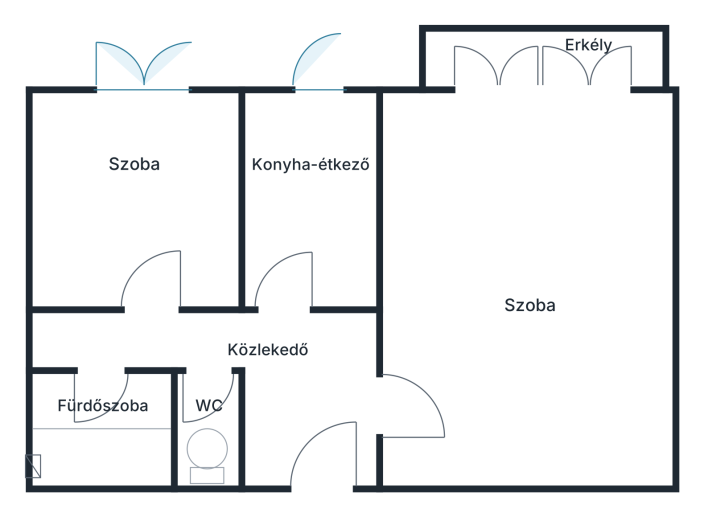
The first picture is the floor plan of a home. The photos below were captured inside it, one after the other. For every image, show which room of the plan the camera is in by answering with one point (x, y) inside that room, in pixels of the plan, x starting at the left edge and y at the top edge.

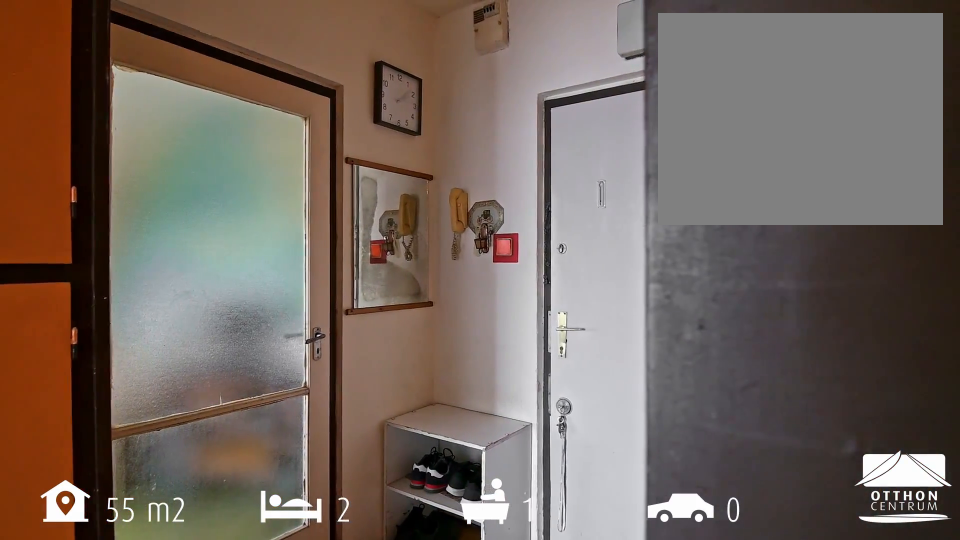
(286, 378)
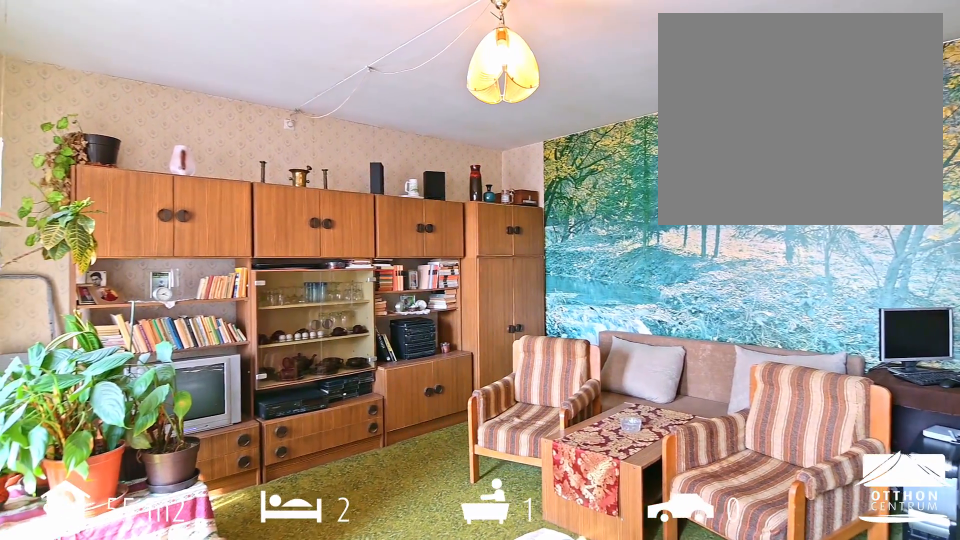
(533, 294)
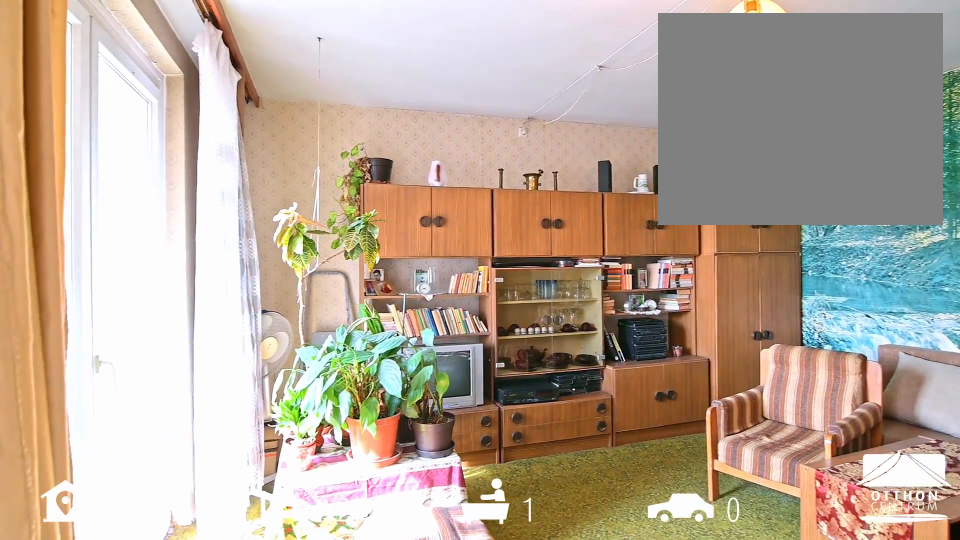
(533, 294)
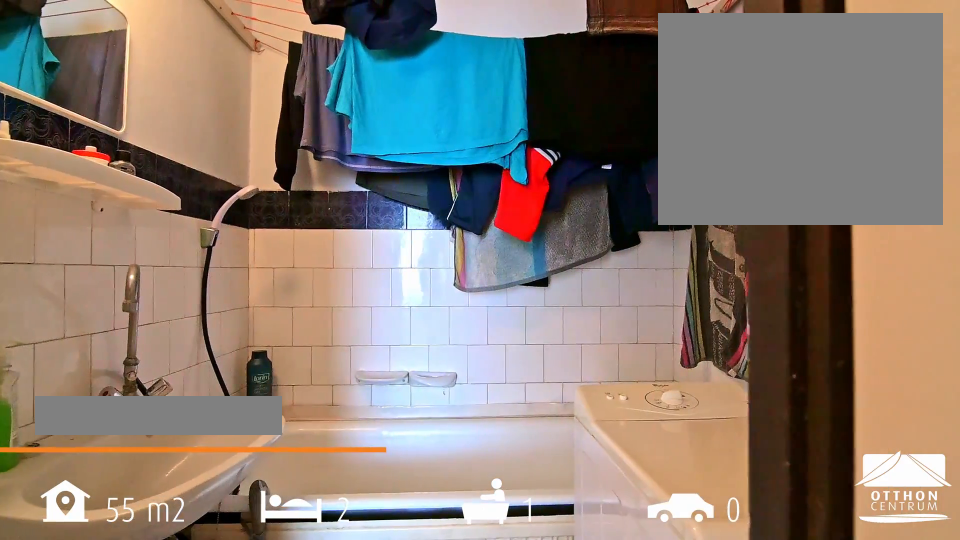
(101, 428)
